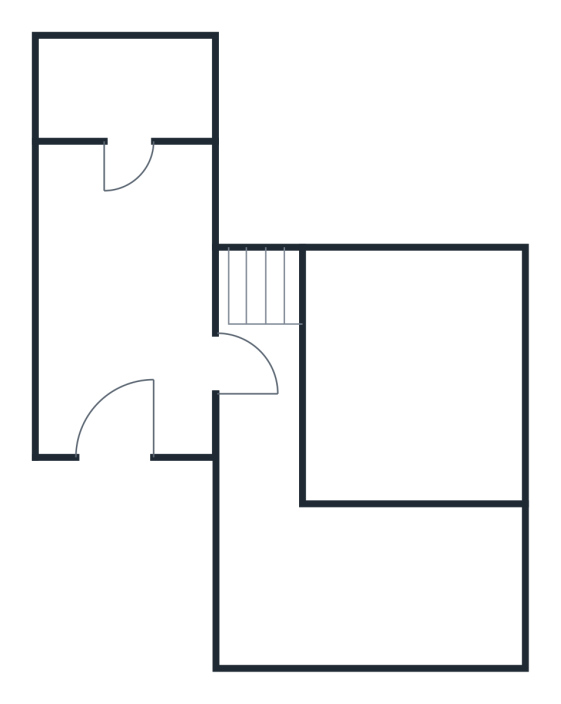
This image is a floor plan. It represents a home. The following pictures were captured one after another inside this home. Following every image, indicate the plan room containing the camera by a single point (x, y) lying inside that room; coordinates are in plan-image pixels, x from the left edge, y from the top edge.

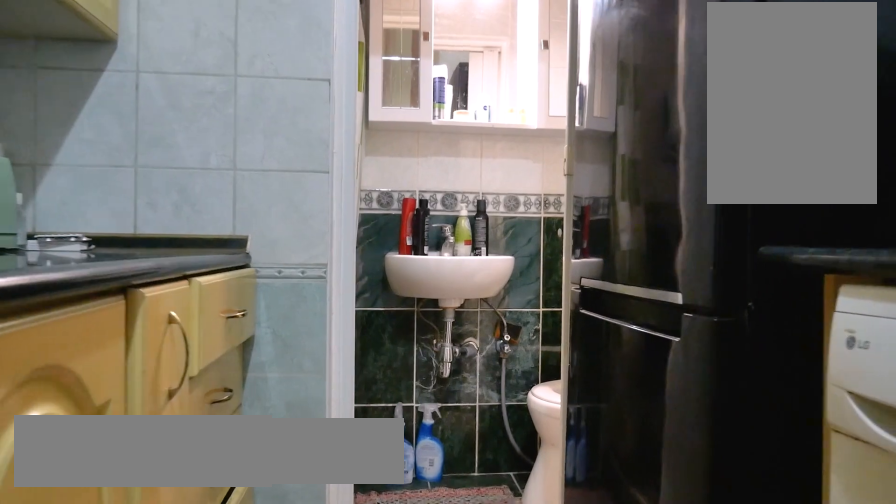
(127, 333)
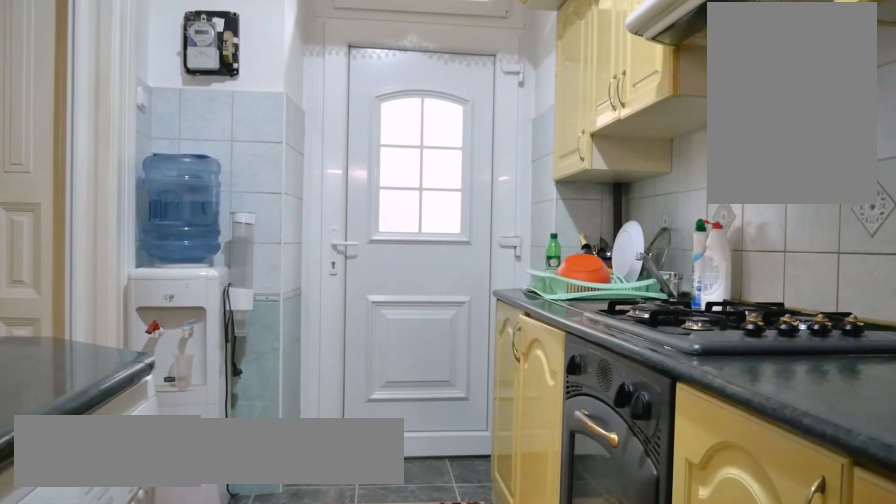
(127, 333)
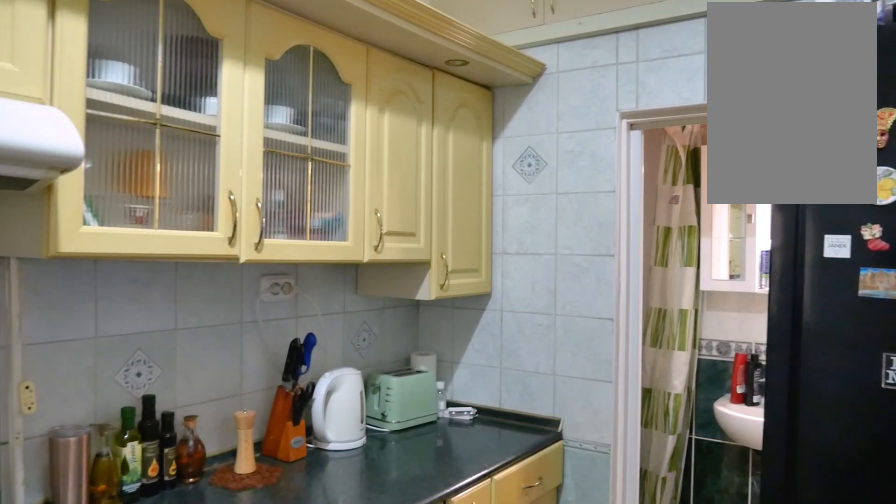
(127, 333)
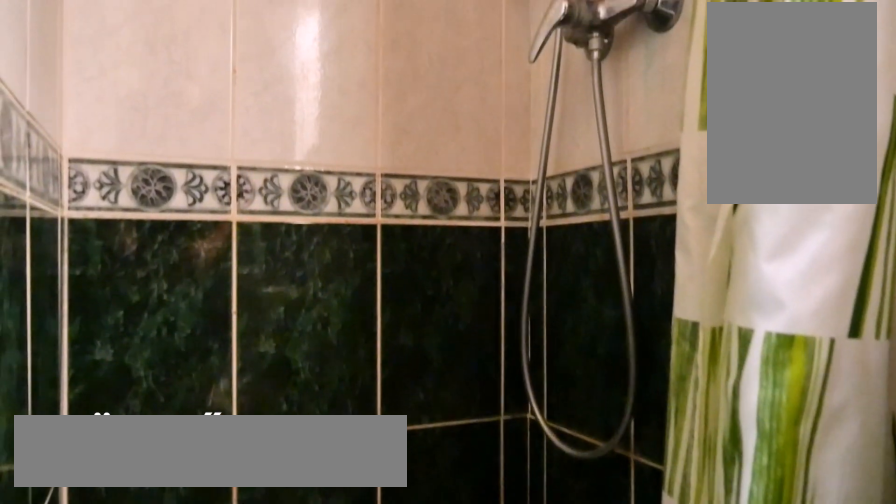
(127, 98)
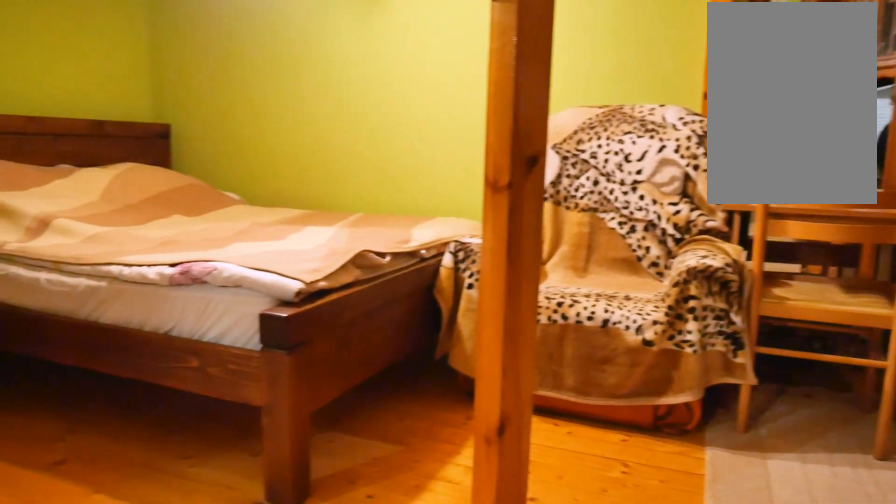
(369, 450)
